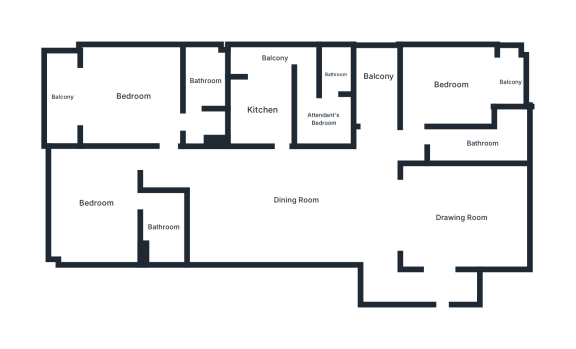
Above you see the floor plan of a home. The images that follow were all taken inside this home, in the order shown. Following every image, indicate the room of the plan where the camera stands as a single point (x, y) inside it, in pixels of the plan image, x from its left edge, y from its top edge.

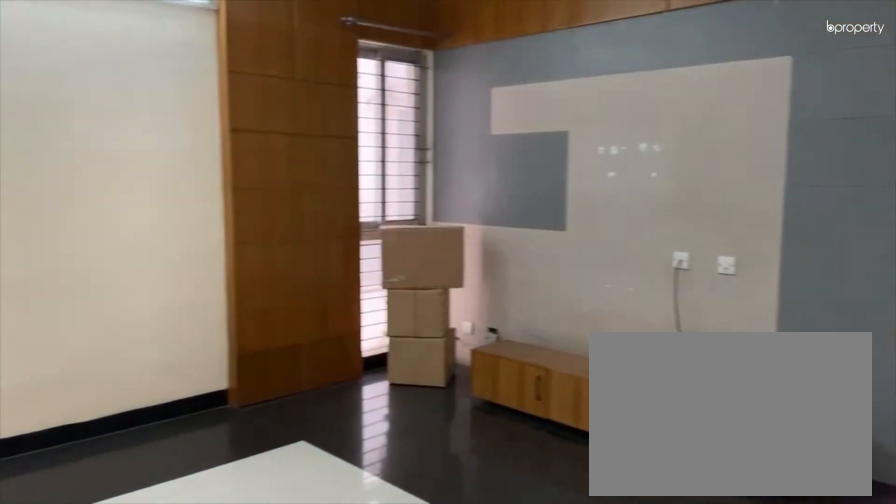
(294, 200)
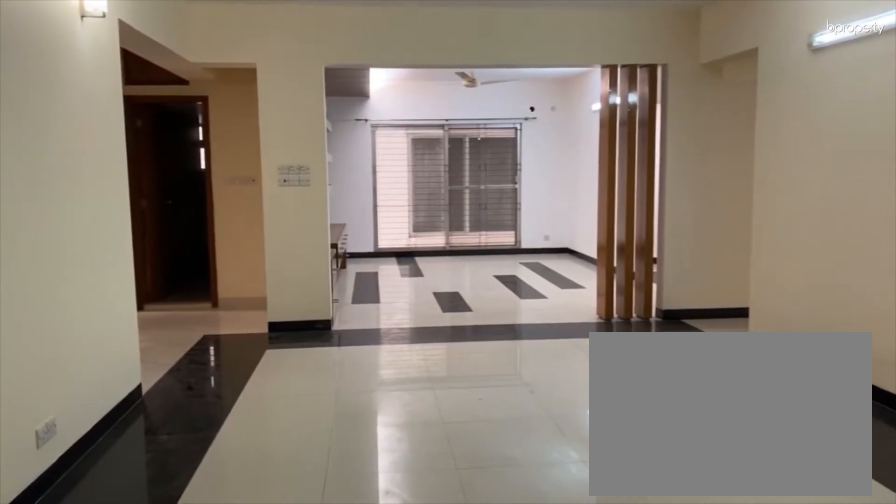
(294, 200)
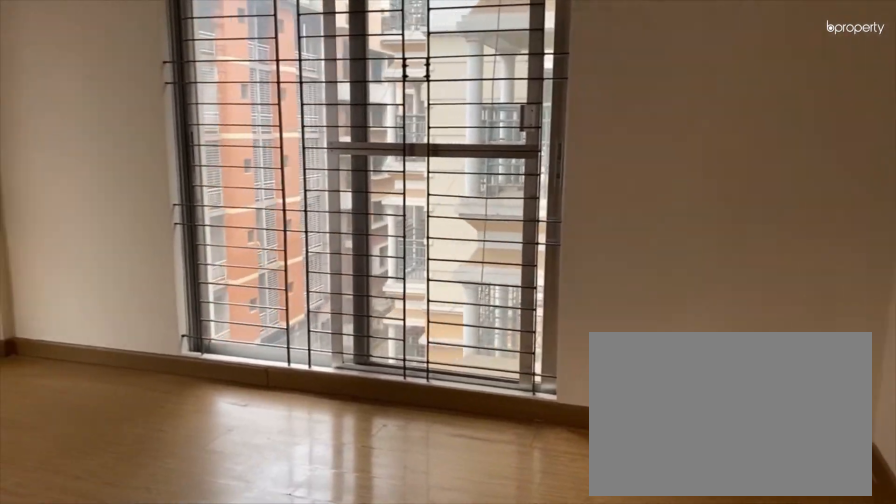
(133, 95)
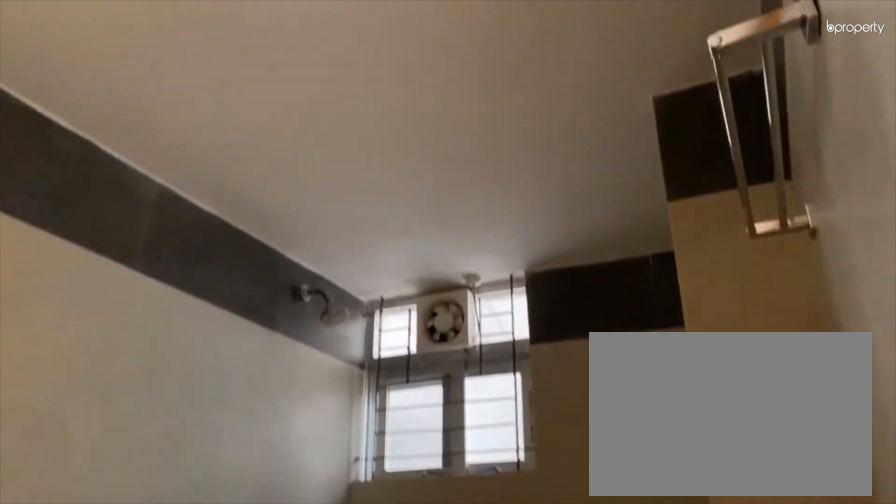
(163, 227)
